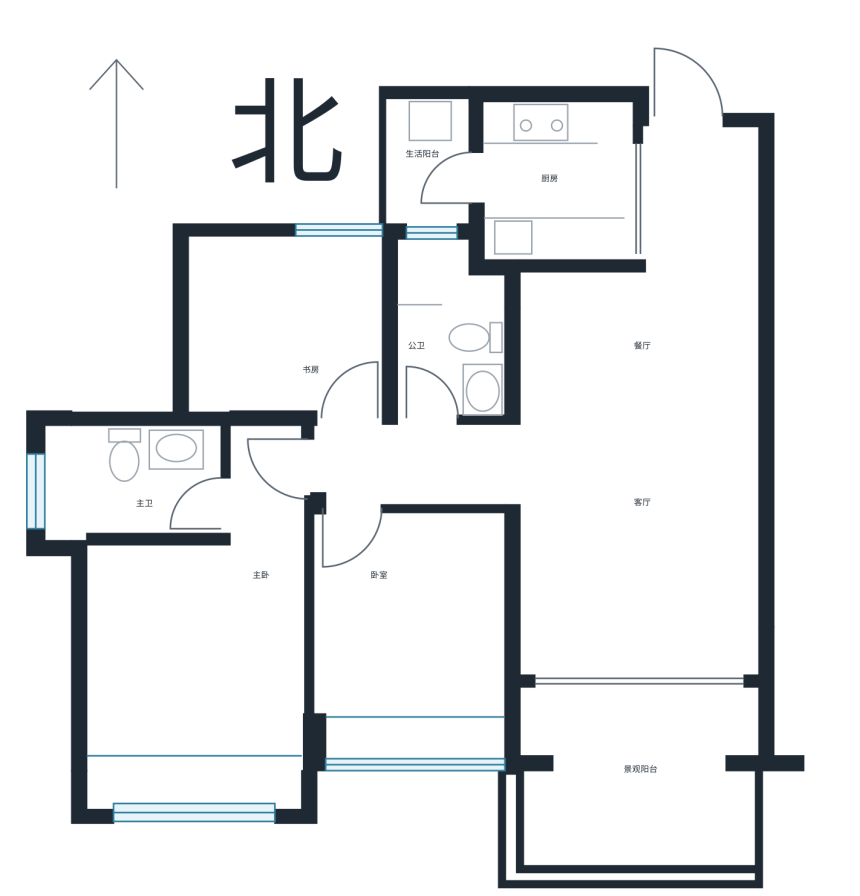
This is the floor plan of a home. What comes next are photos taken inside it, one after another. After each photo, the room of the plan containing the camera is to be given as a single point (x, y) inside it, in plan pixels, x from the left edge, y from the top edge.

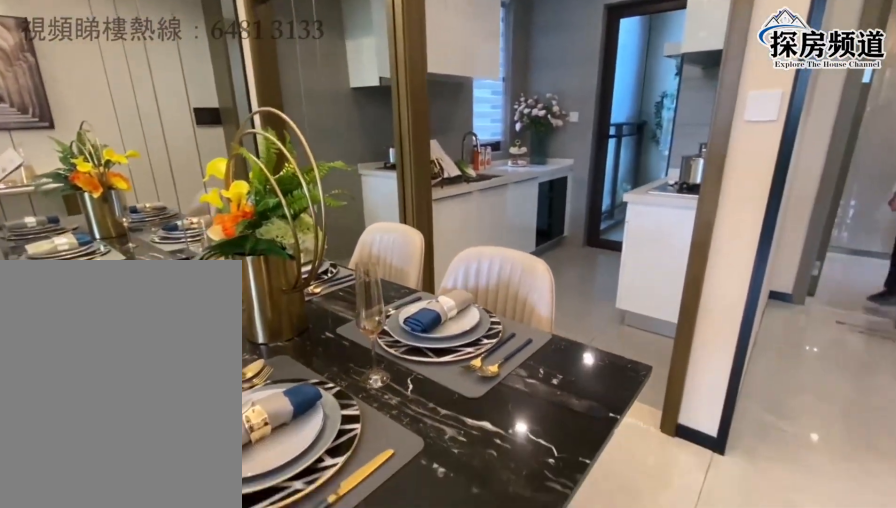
(584, 362)
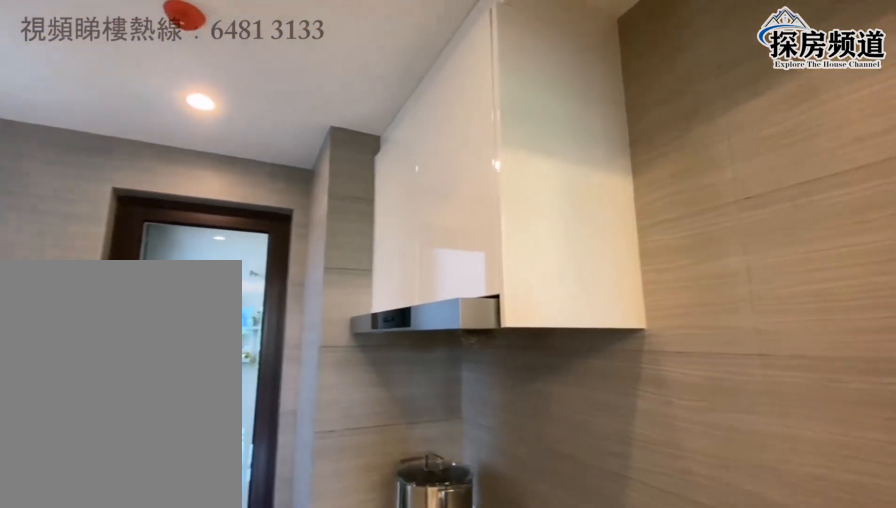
(579, 205)
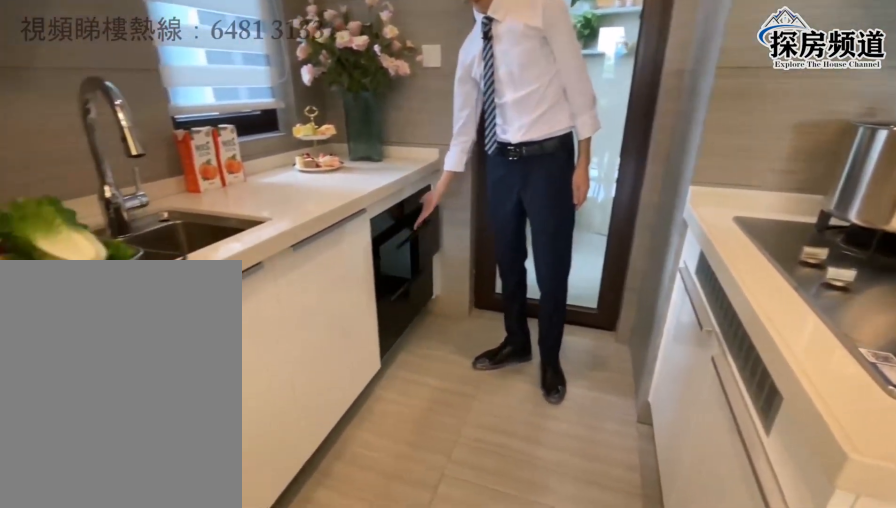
(580, 197)
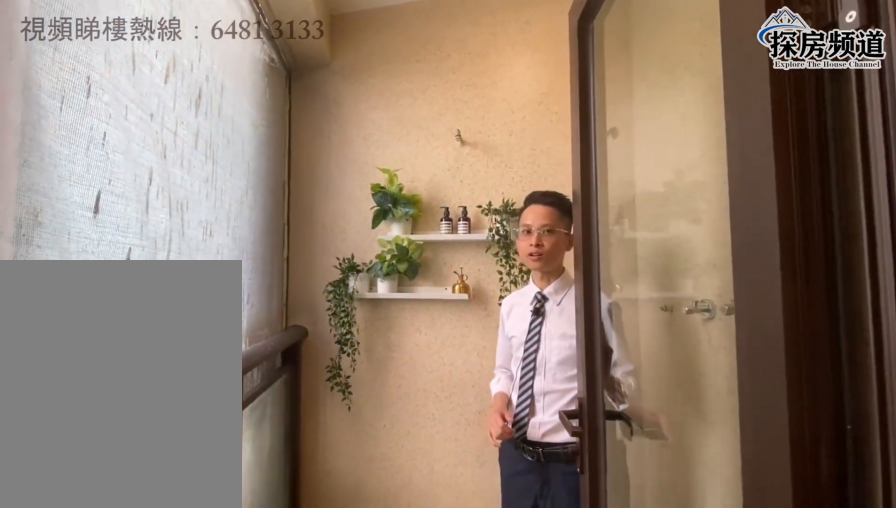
(438, 166)
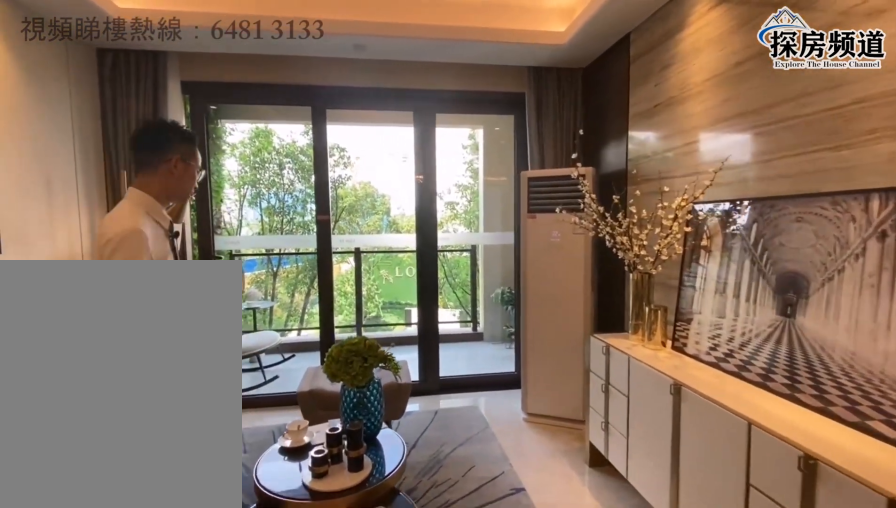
(638, 543)
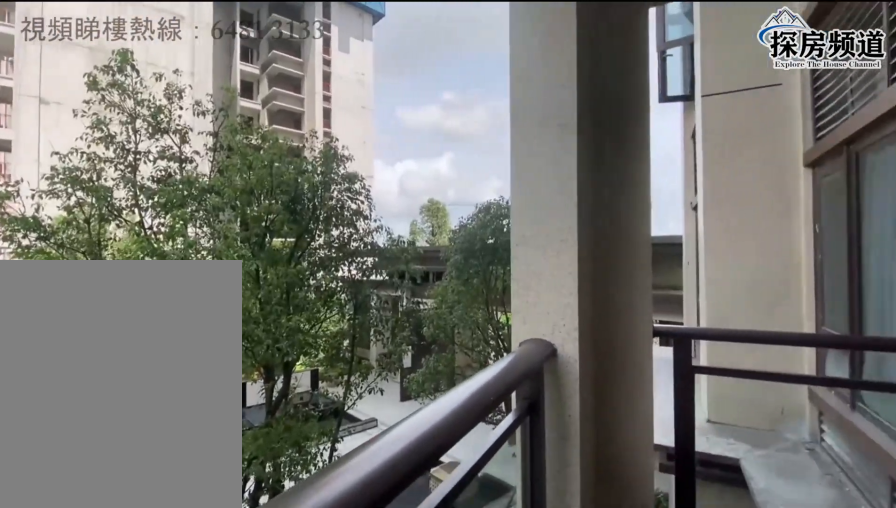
(636, 770)
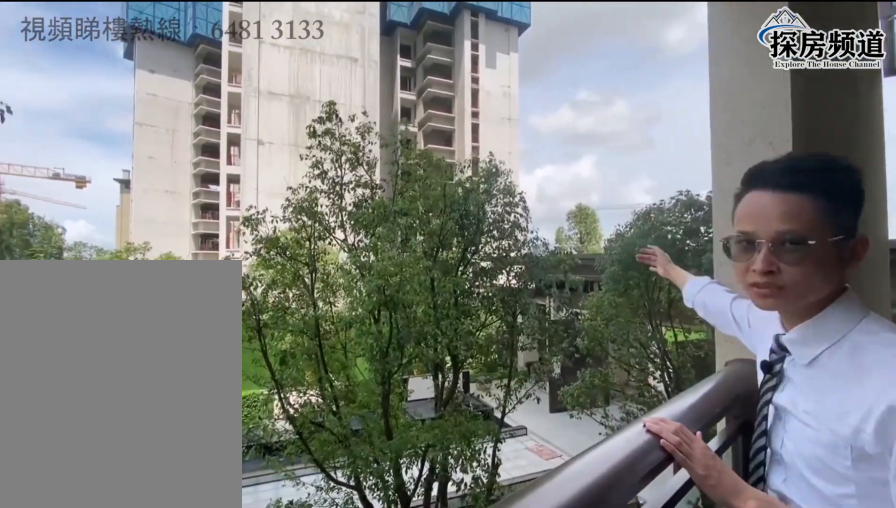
(635, 768)
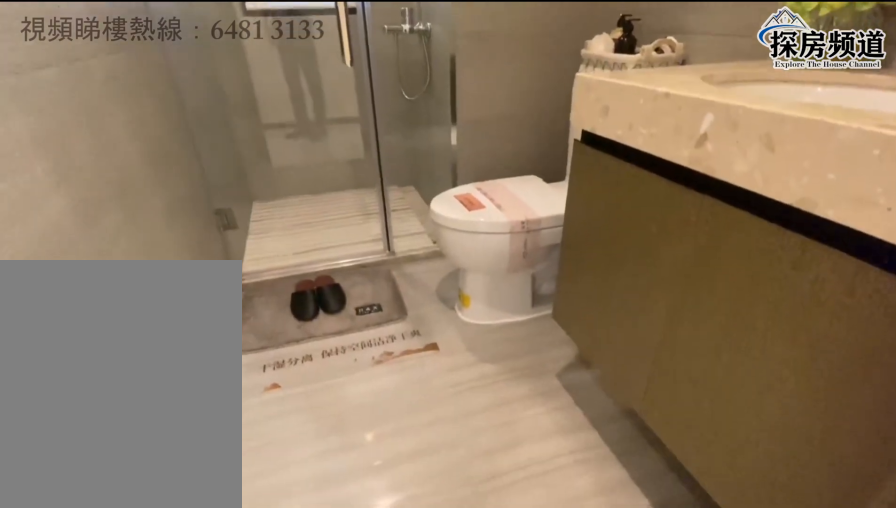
(450, 355)
